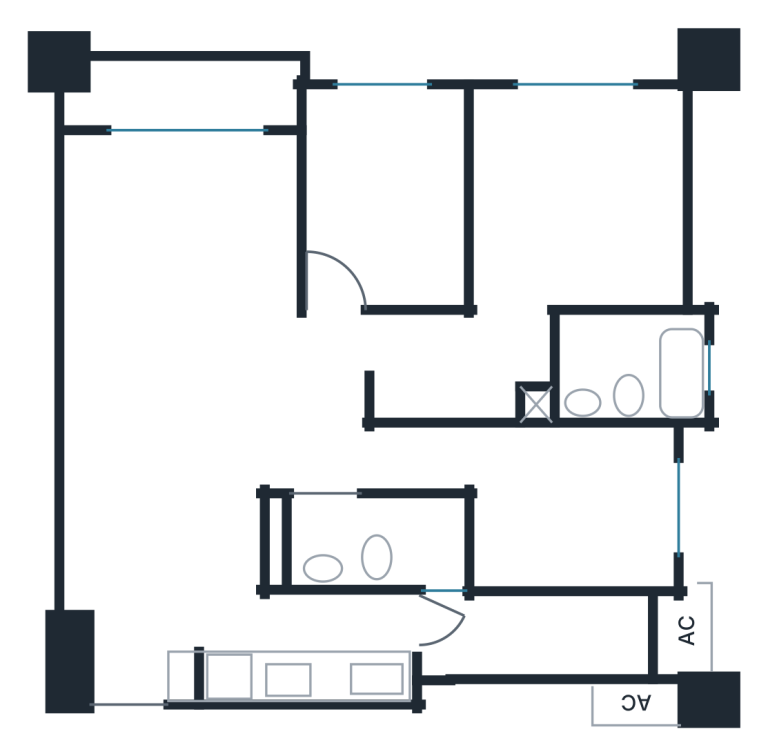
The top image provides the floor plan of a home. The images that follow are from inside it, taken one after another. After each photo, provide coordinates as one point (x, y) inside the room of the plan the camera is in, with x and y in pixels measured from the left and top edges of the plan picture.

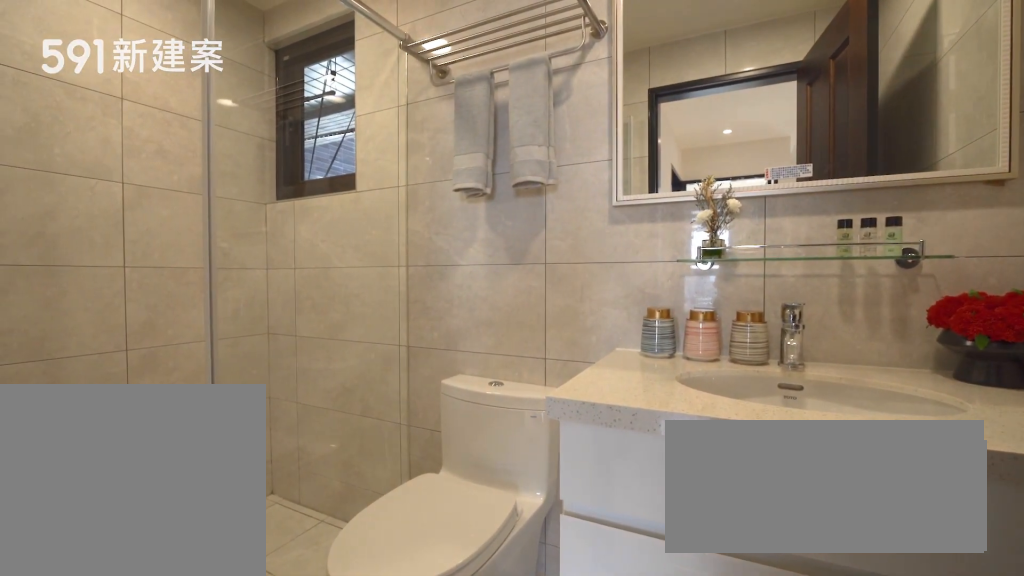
(382, 543)
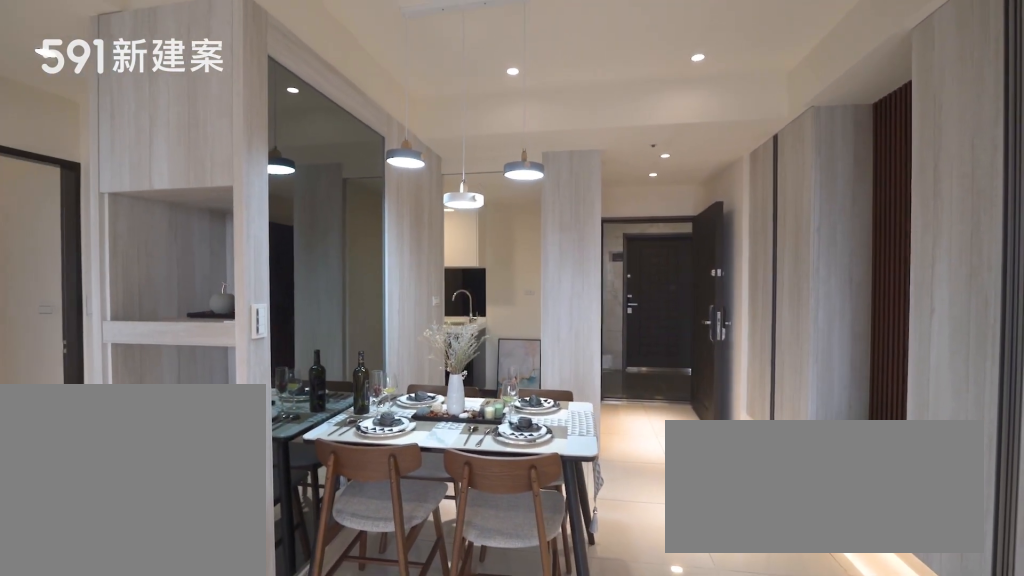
(160, 493)
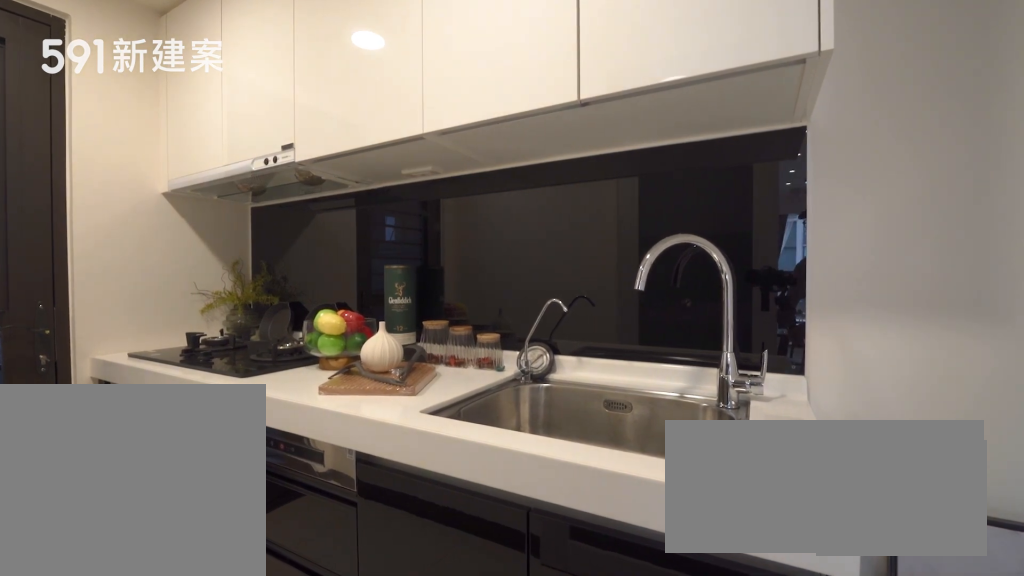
(304, 647)
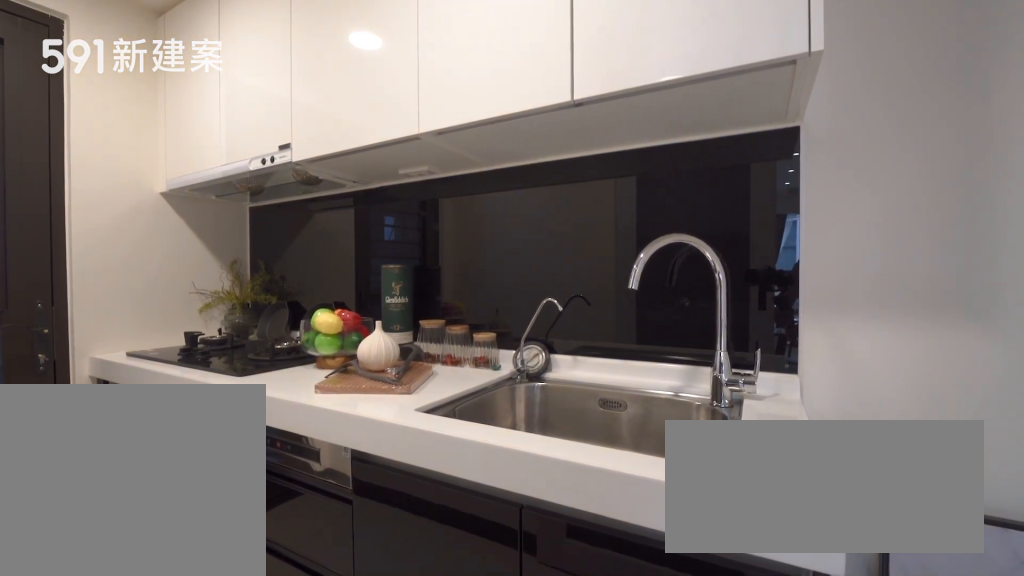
(304, 647)
